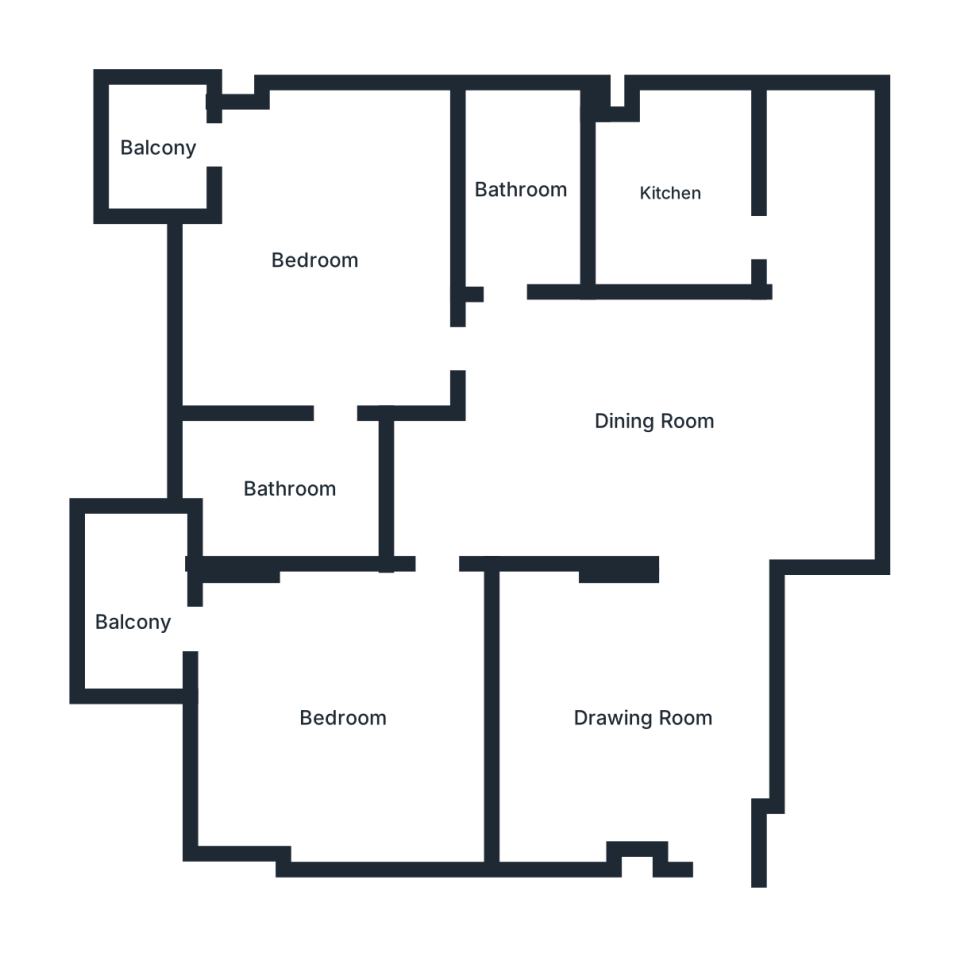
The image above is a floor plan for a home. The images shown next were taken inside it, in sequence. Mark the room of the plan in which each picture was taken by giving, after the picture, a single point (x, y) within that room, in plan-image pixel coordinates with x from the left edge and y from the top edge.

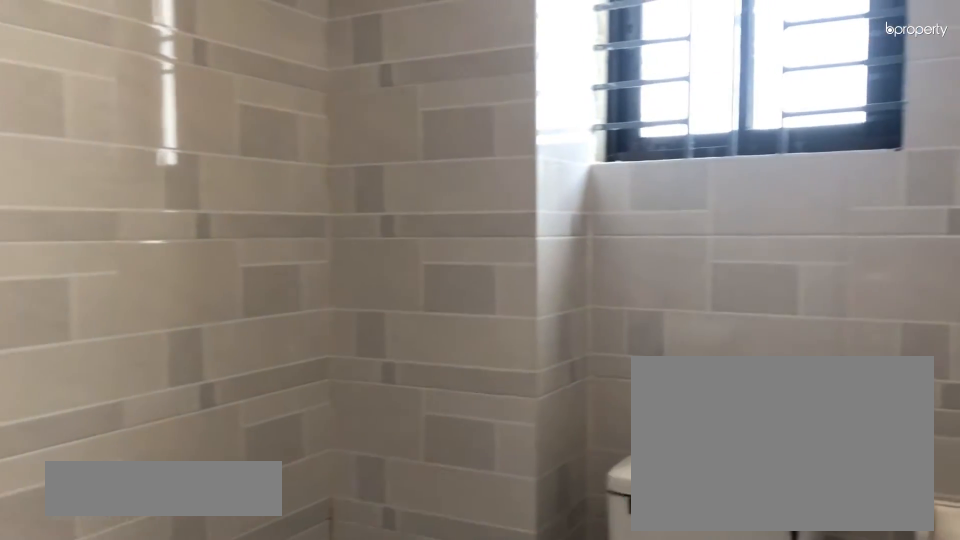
(293, 492)
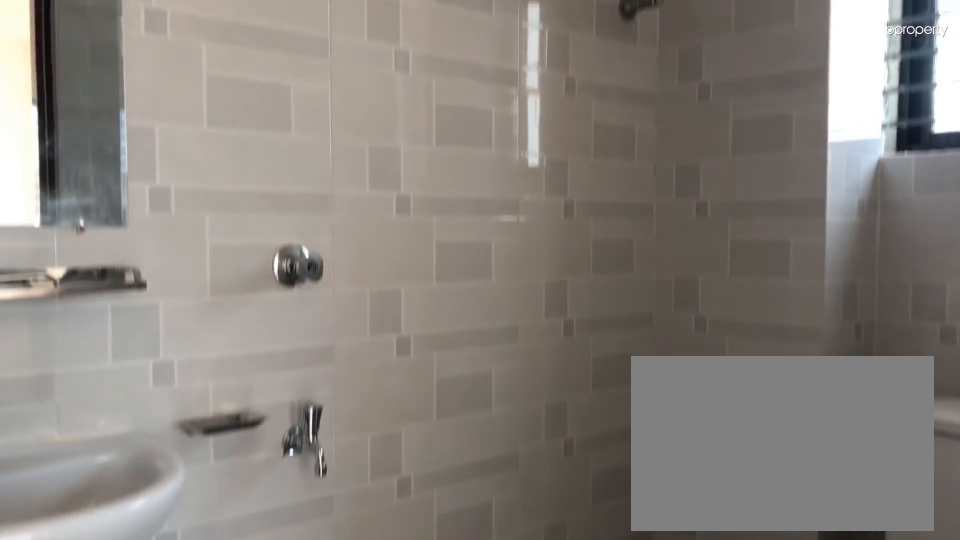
(293, 493)
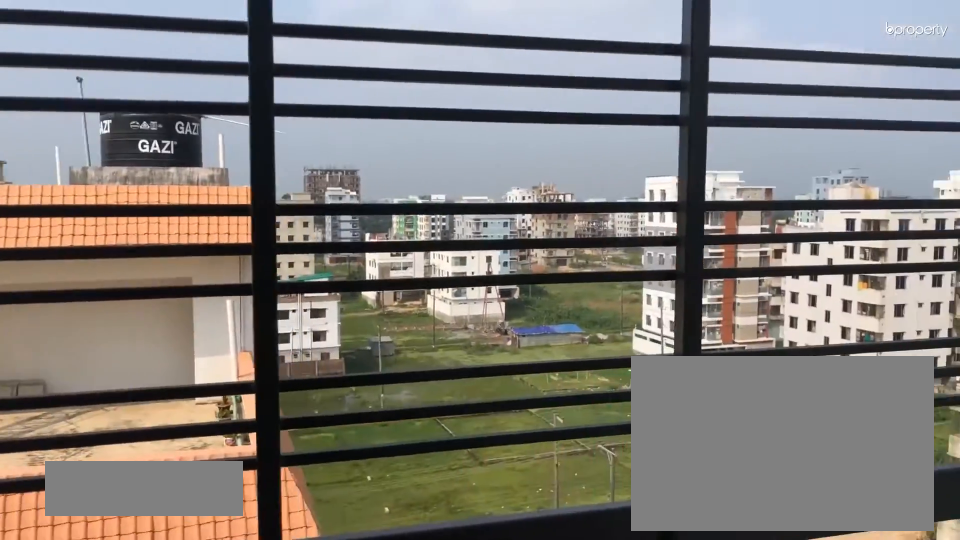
(156, 150)
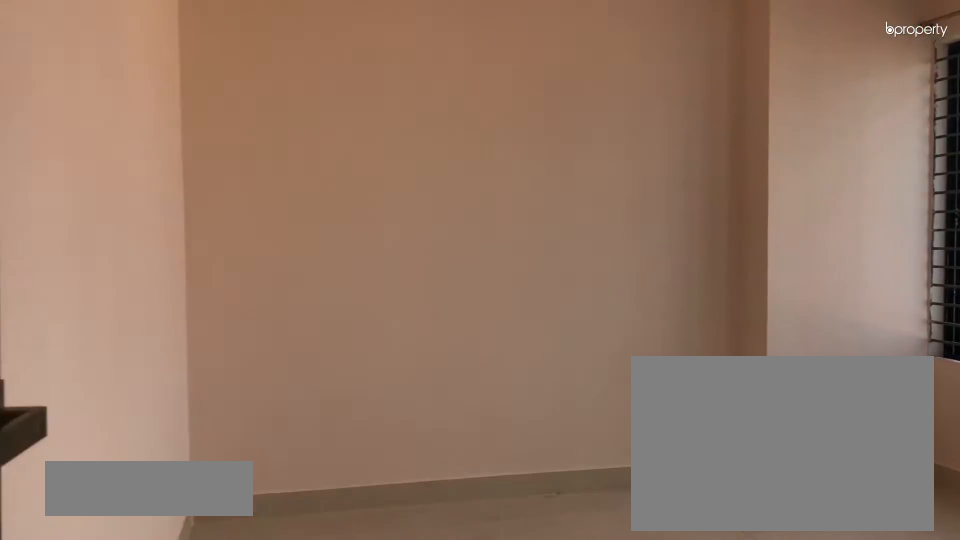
(343, 716)
